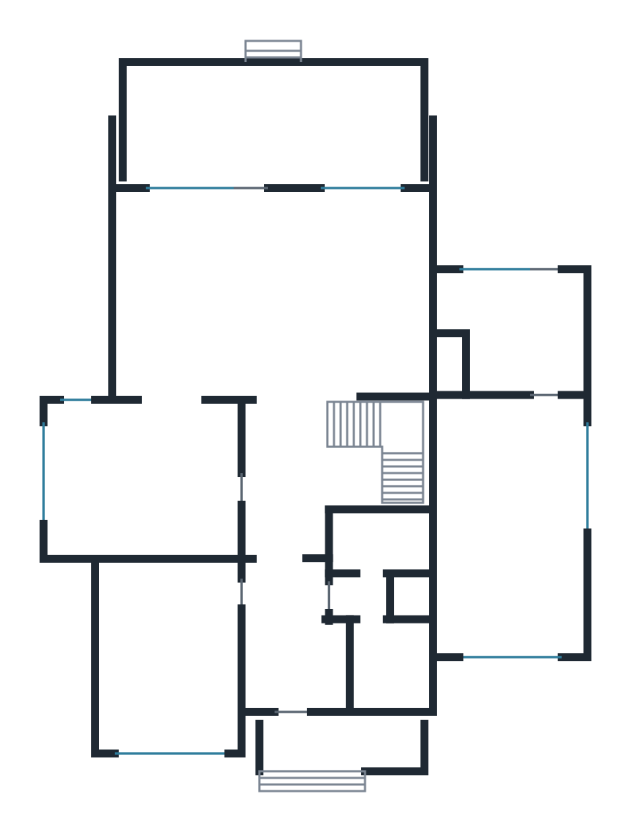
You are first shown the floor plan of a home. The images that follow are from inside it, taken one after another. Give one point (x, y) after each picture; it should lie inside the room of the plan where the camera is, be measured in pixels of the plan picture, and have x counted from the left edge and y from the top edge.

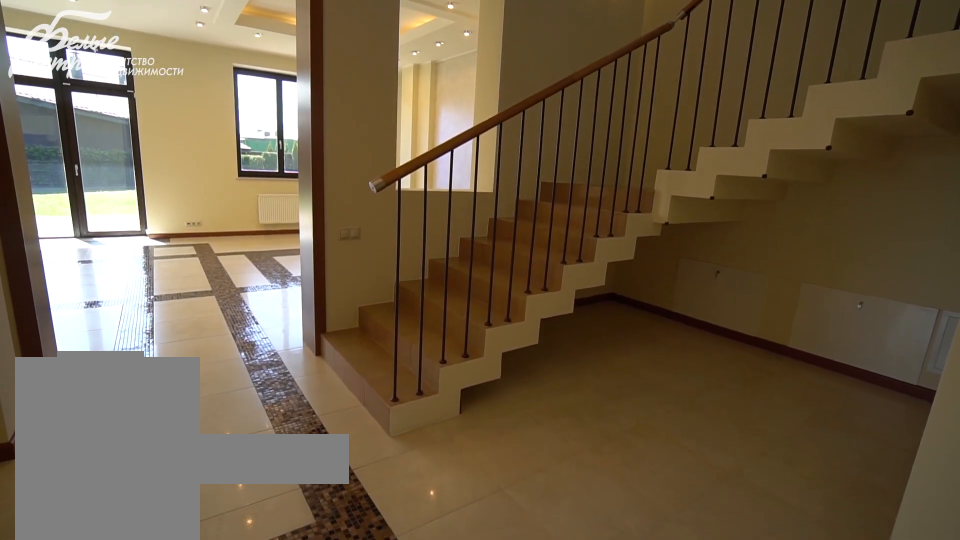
(284, 477)
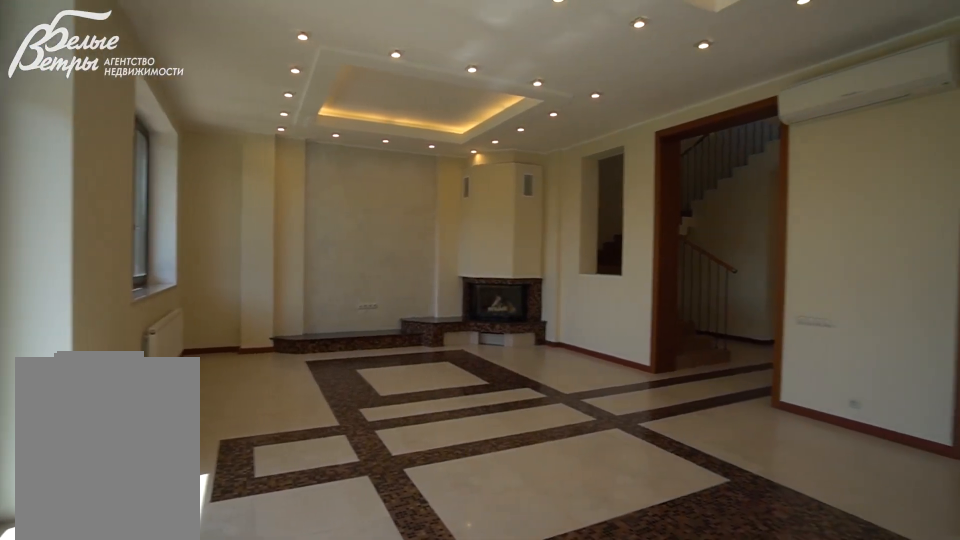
(274, 290)
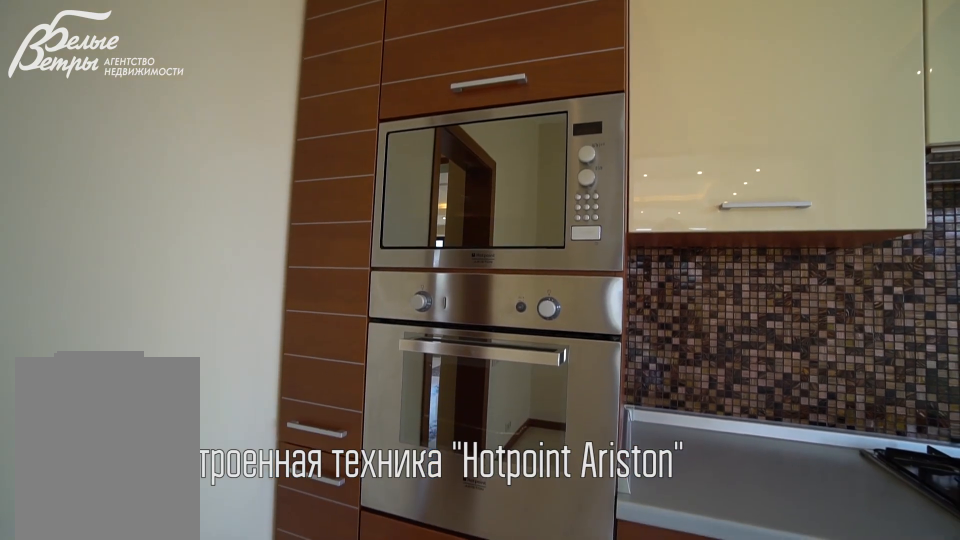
(147, 477)
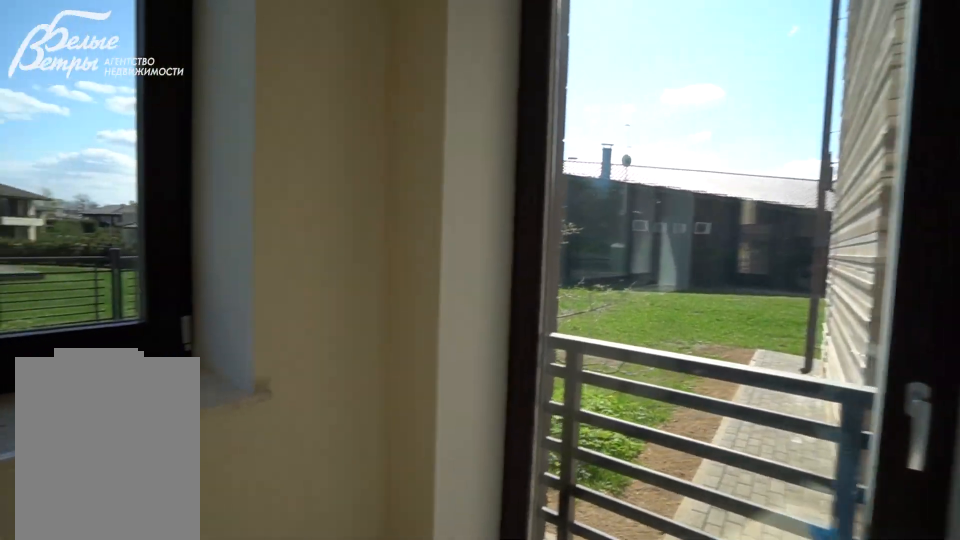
(146, 478)
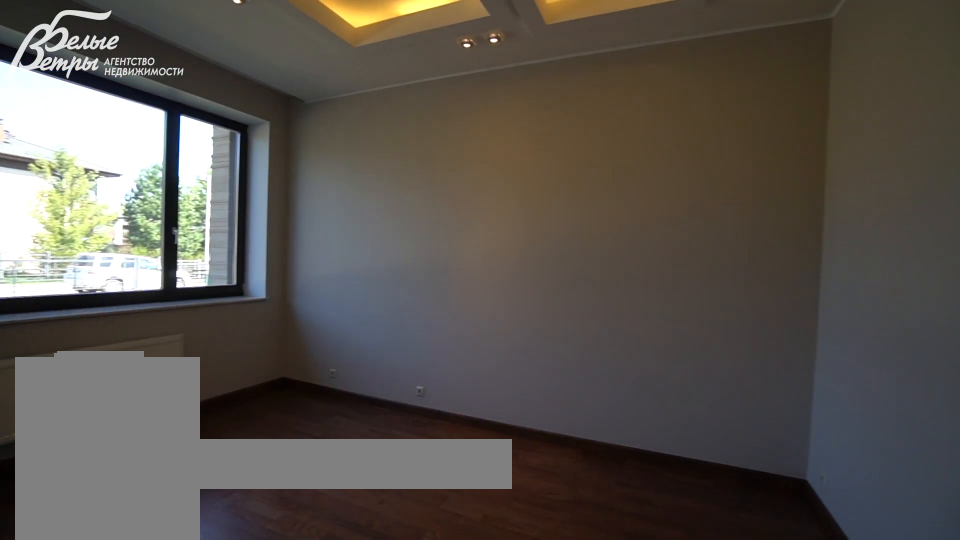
(166, 654)
